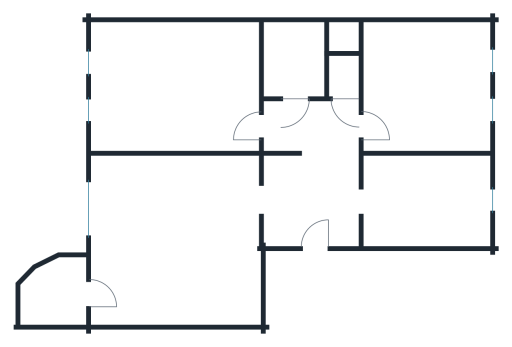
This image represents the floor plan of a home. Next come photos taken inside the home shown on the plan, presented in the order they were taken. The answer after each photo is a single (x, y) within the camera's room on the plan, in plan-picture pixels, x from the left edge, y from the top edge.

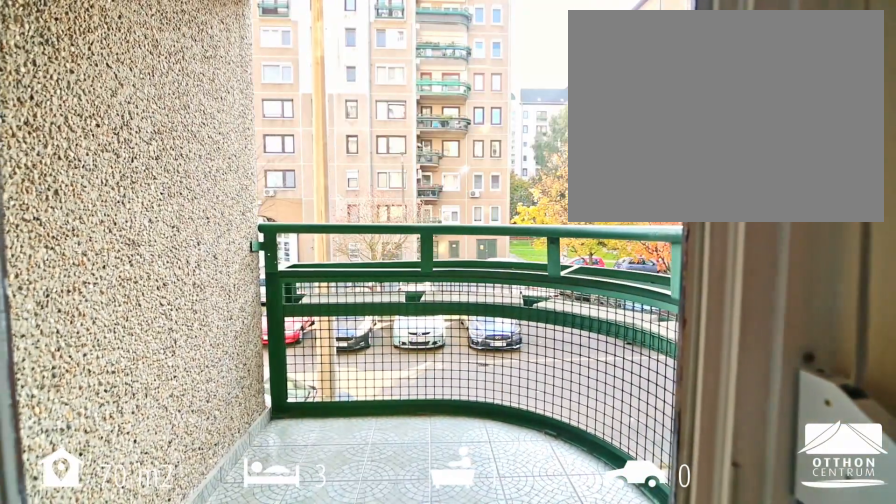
(54, 293)
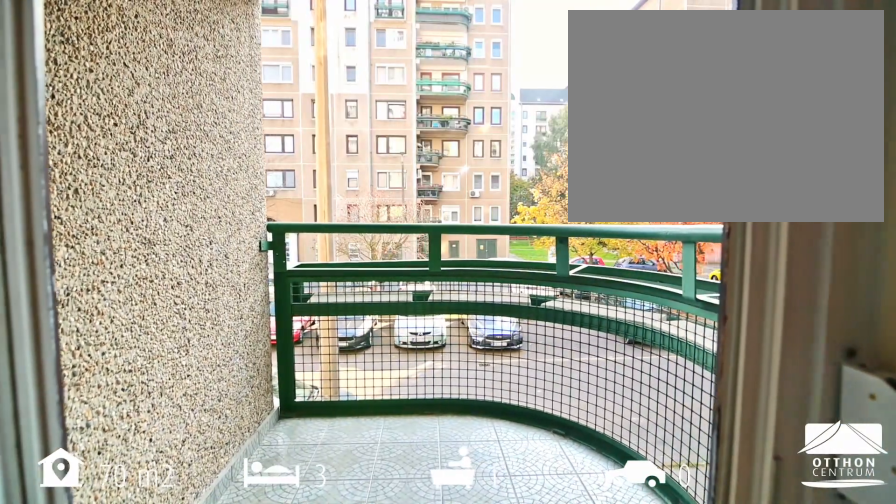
(54, 293)
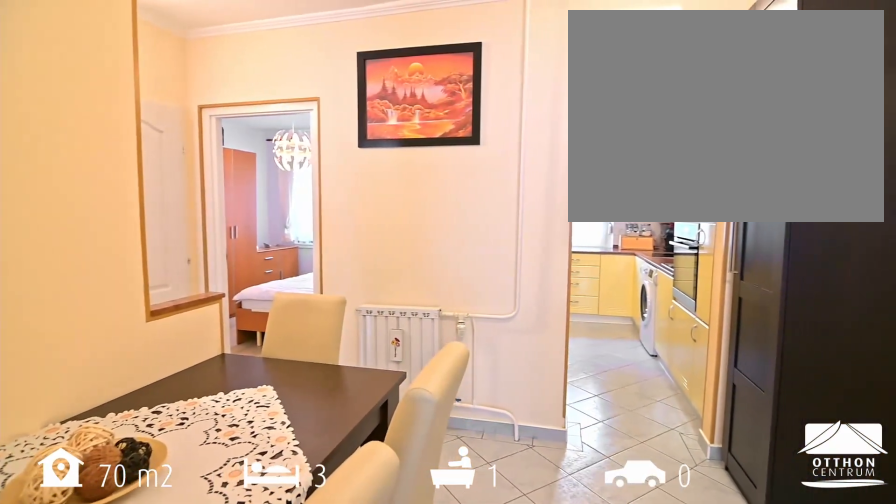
(310, 192)
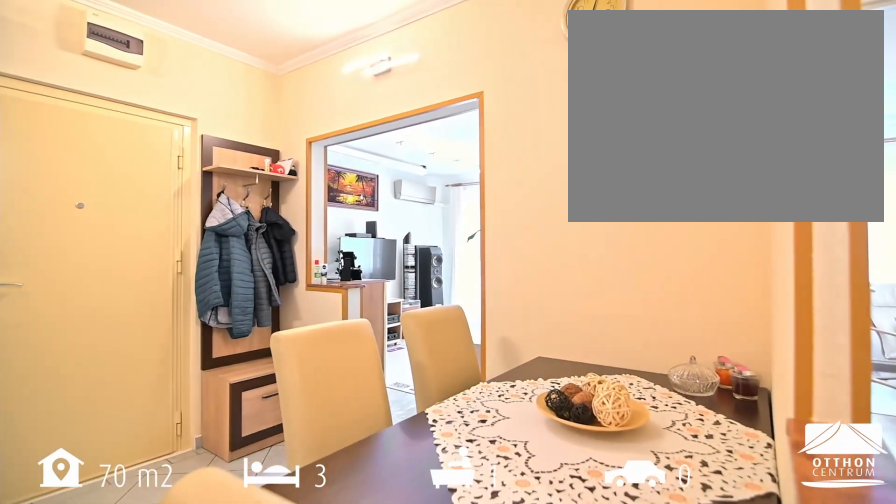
(310, 192)
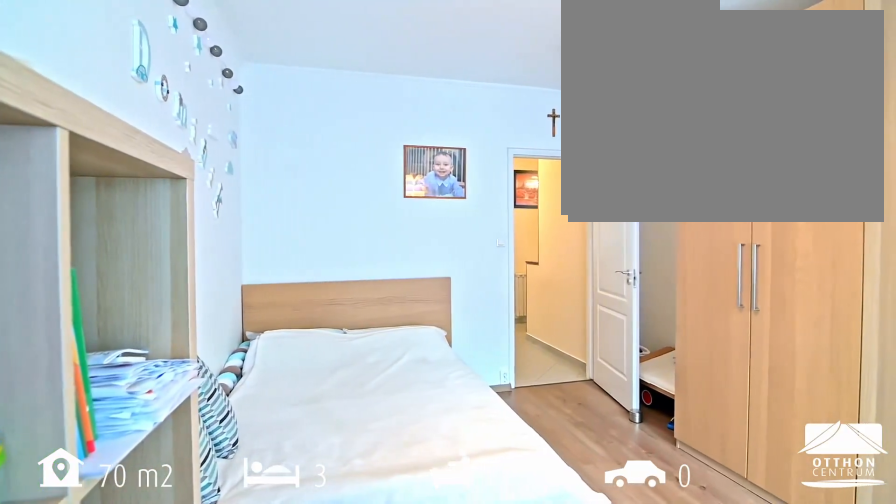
(176, 85)
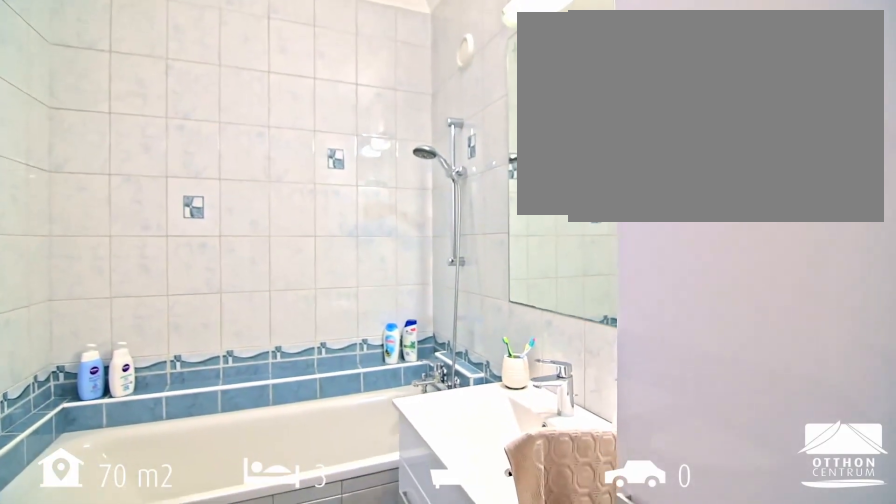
(294, 60)
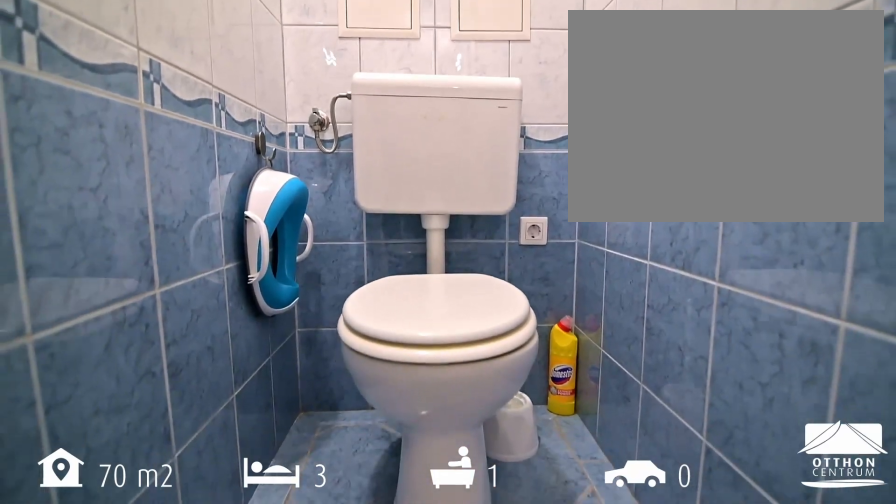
(344, 74)
